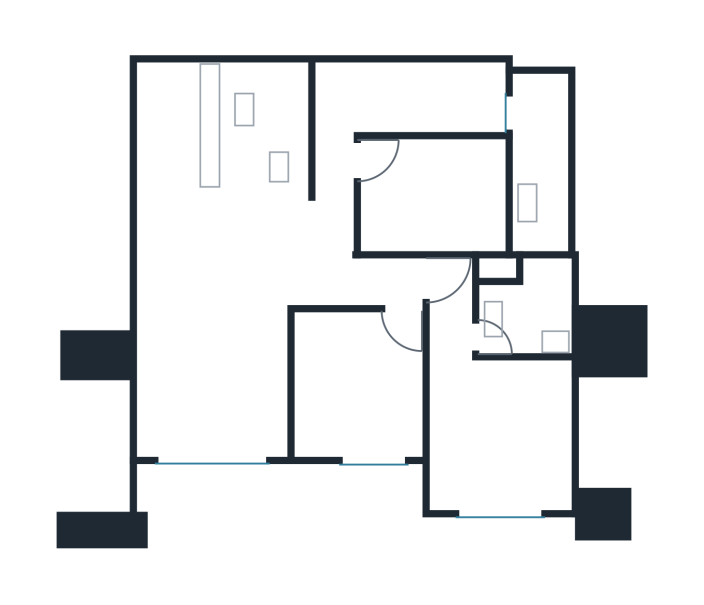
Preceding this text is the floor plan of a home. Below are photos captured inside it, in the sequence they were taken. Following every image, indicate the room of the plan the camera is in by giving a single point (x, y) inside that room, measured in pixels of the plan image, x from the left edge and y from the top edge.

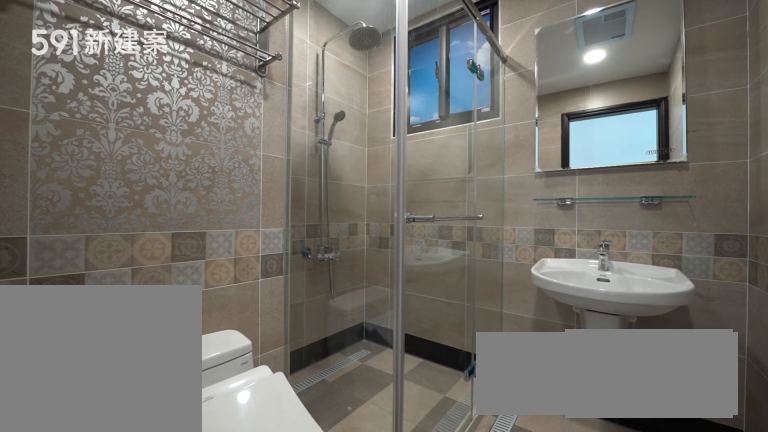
(528, 305)
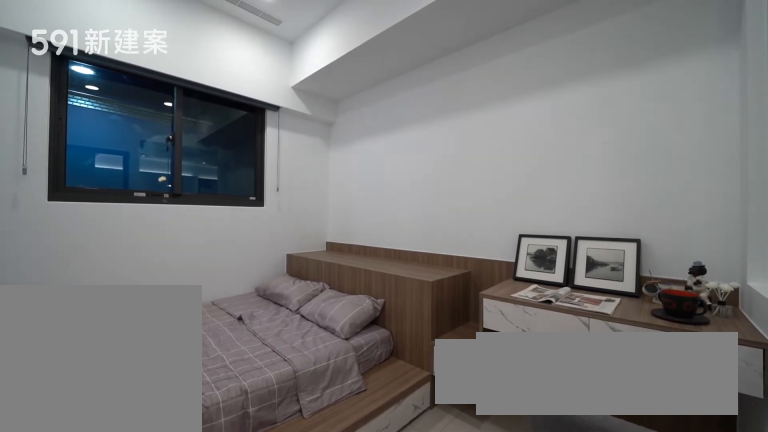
(440, 195)
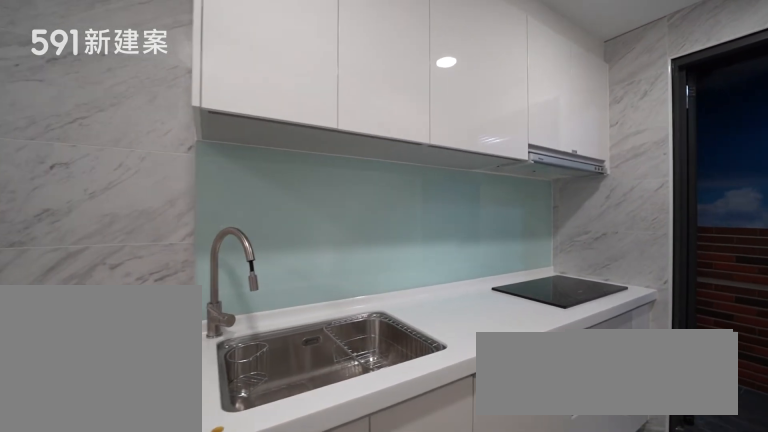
(417, 96)
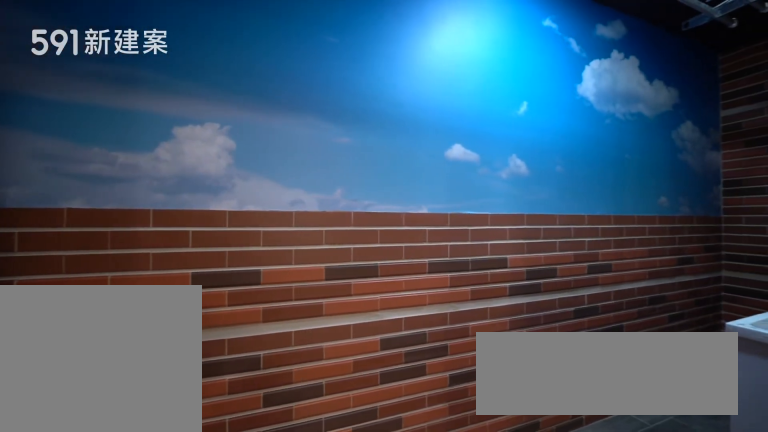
(540, 164)
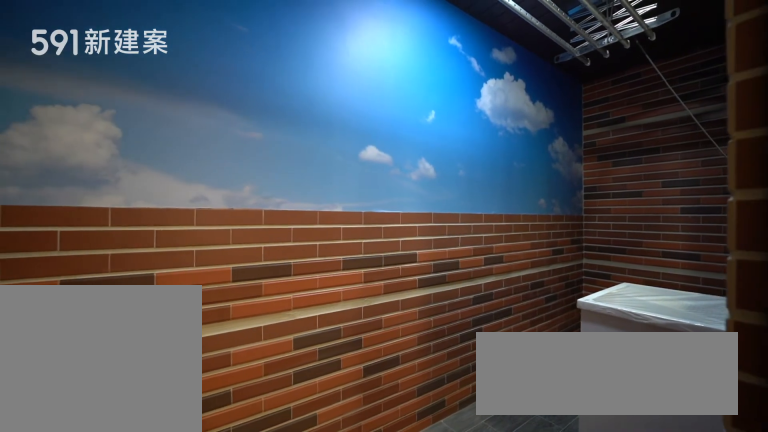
(540, 164)
